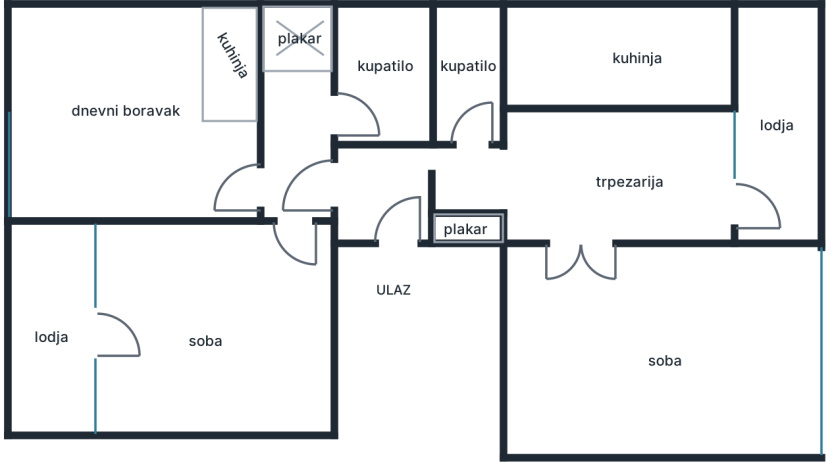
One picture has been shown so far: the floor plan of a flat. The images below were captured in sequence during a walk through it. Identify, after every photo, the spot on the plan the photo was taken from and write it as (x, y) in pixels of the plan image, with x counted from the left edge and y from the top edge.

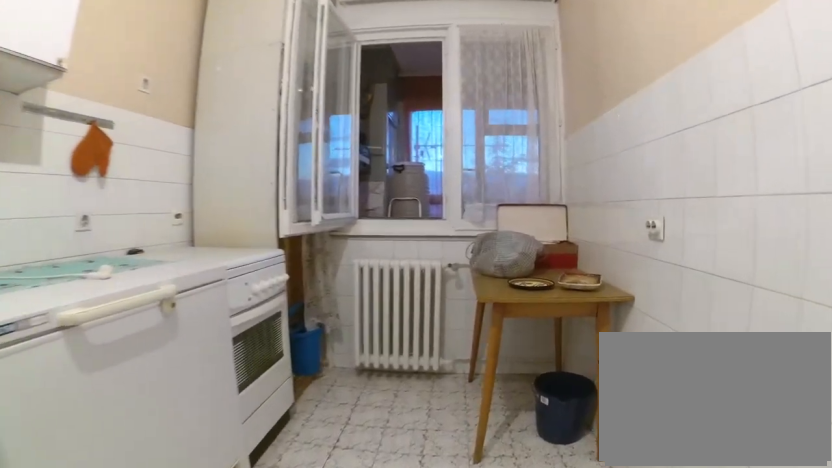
(561, 63)
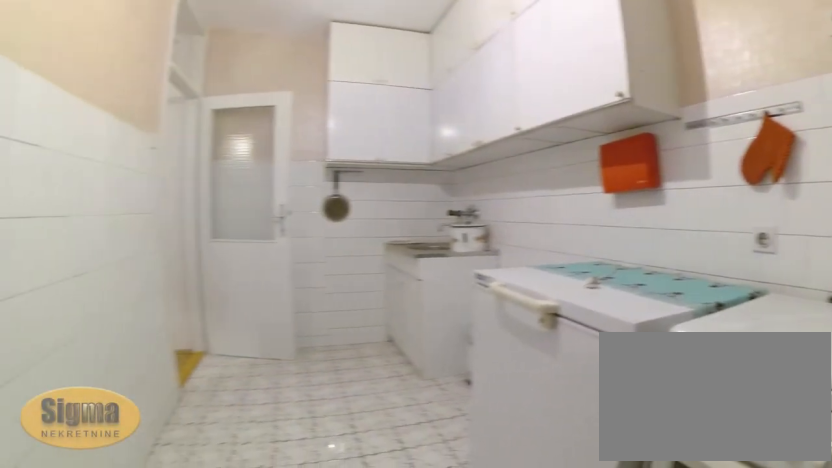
(709, 78)
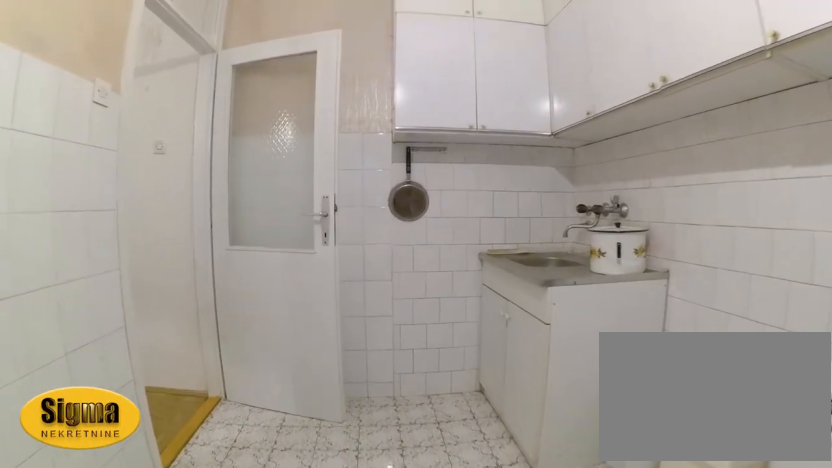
(628, 64)
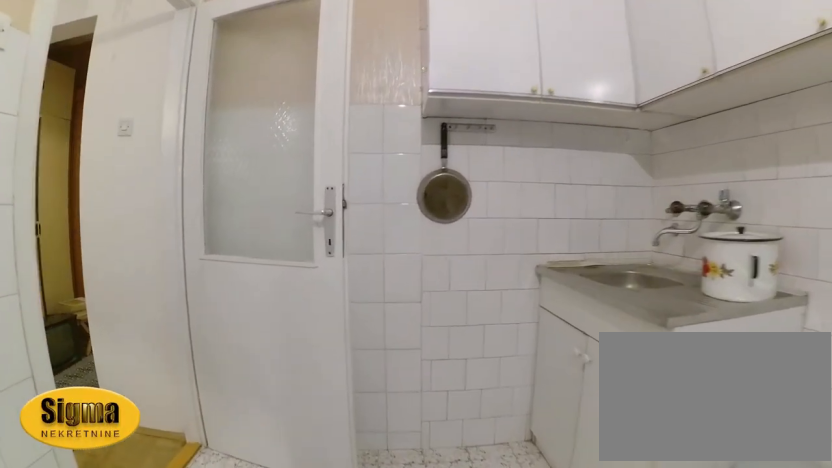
(599, 64)
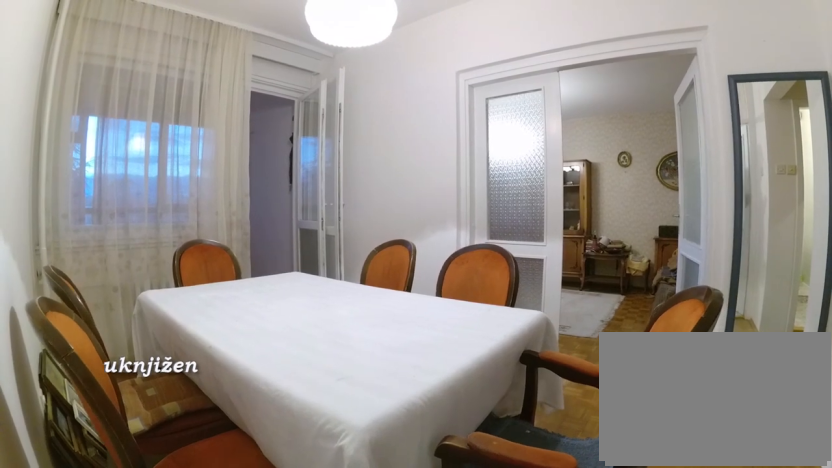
(541, 112)
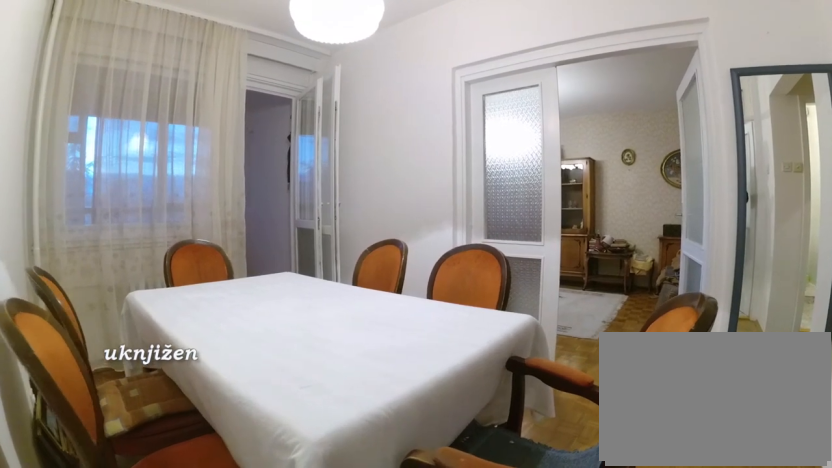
(539, 118)
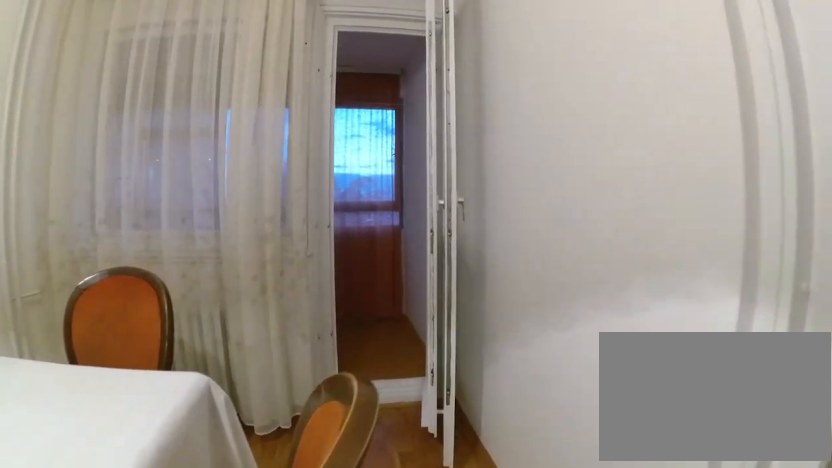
(601, 182)
